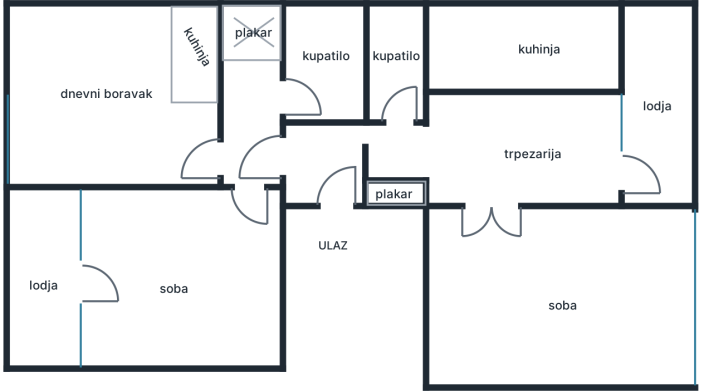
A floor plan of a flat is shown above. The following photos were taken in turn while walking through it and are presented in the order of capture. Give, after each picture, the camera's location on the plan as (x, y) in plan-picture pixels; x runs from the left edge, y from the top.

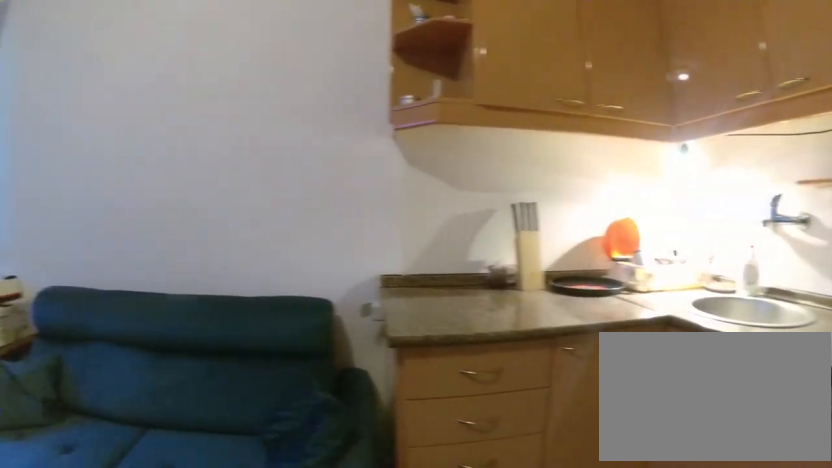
(172, 87)
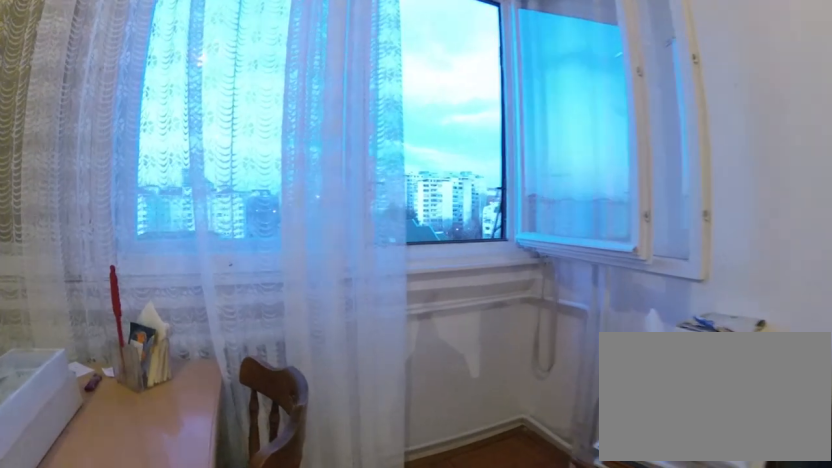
(109, 67)
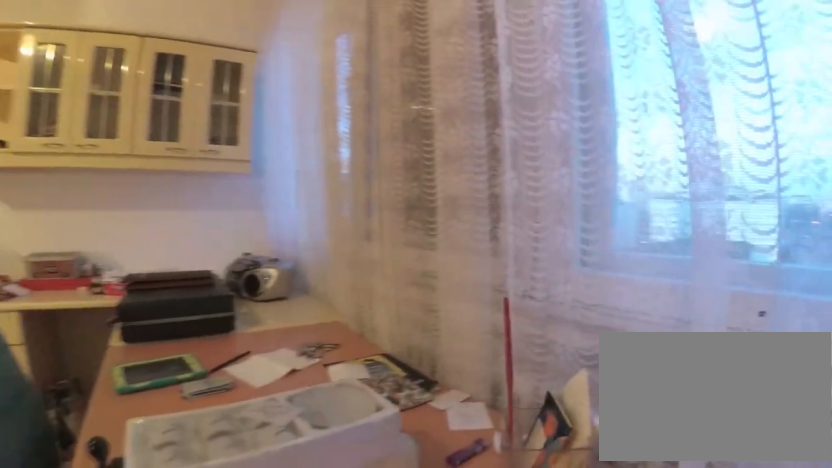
(53, 51)
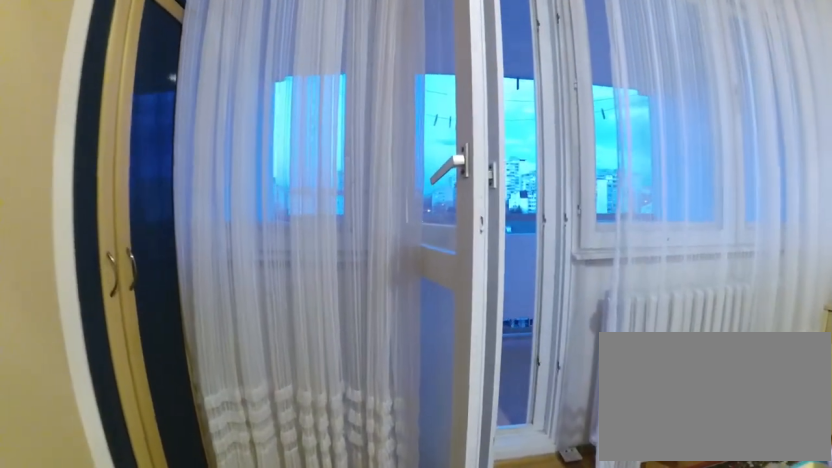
(195, 301)
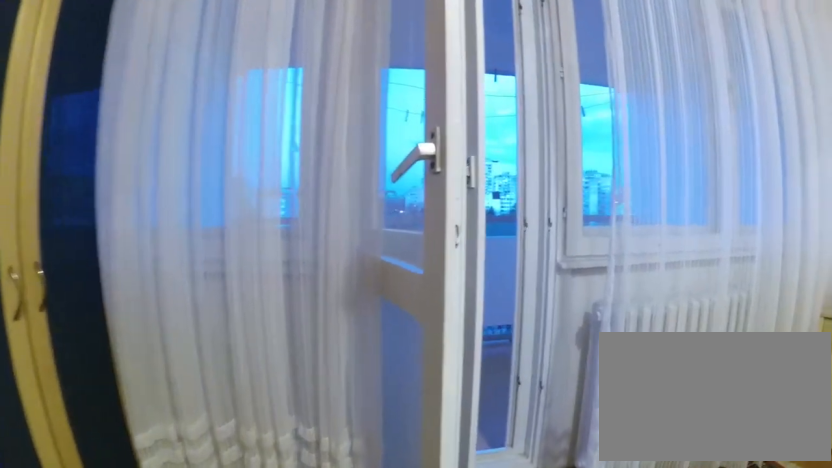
(188, 301)
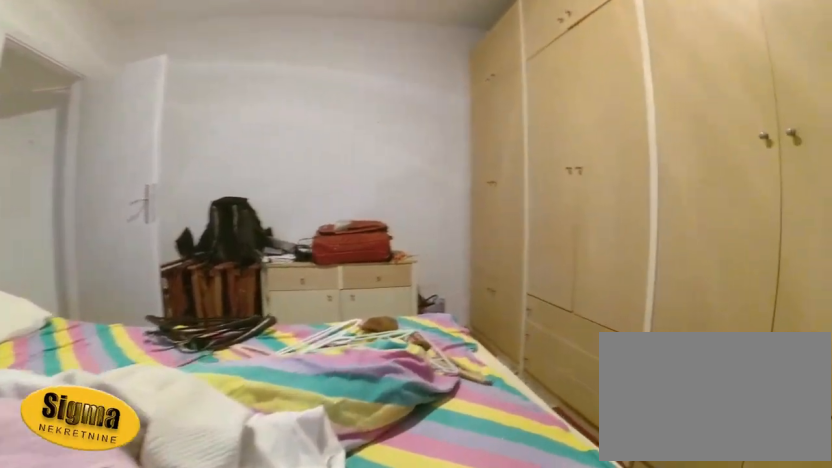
(96, 302)
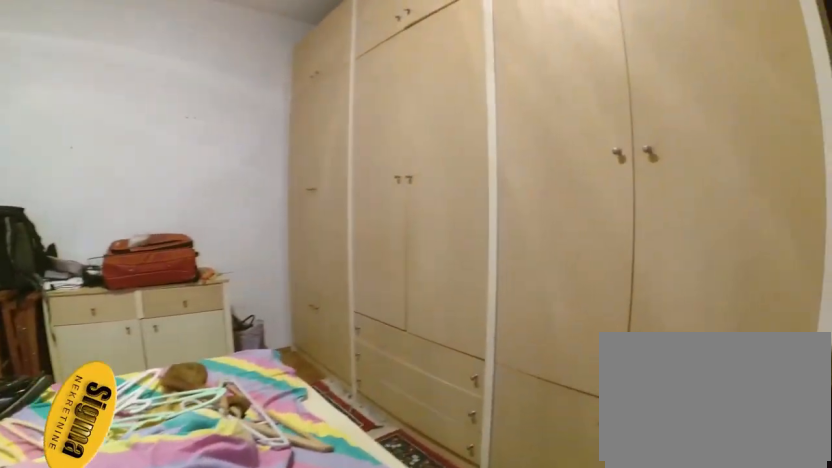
(105, 301)
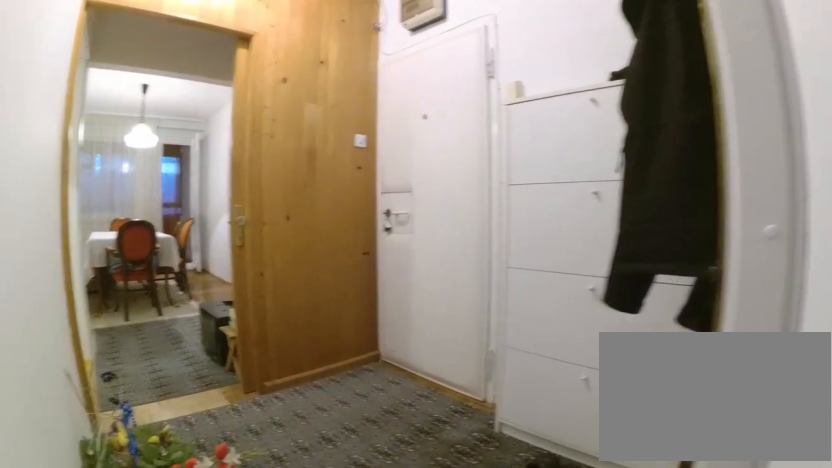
(265, 160)
